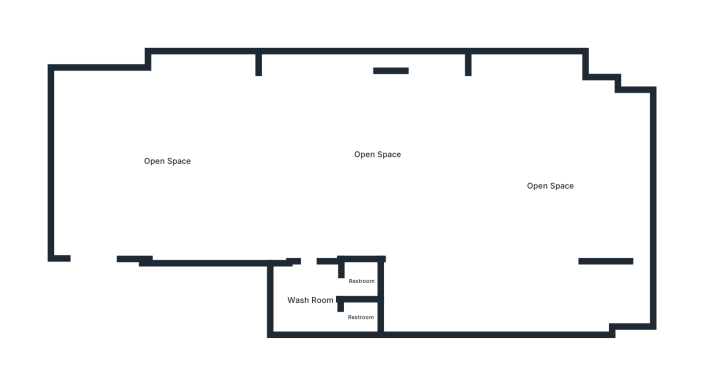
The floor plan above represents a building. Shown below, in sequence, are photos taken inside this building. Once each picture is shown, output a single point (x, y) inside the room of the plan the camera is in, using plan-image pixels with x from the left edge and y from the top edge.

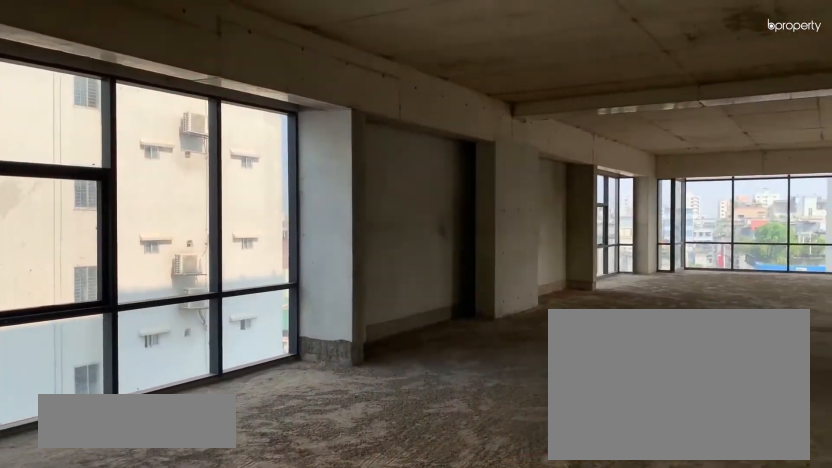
(169, 161)
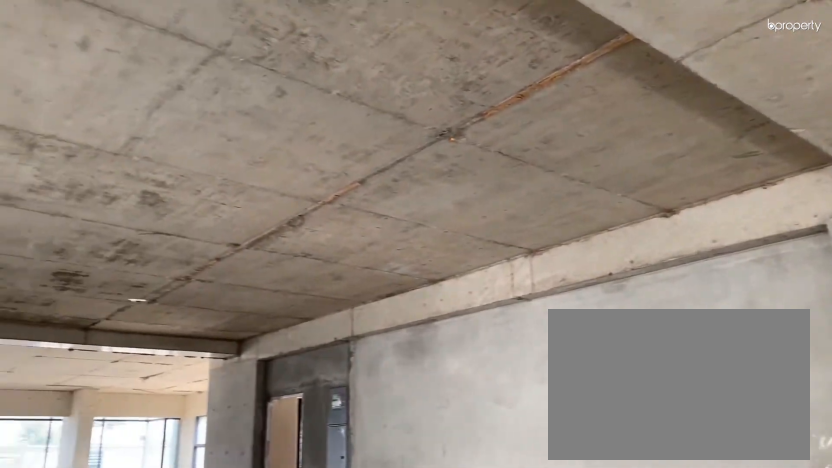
(169, 162)
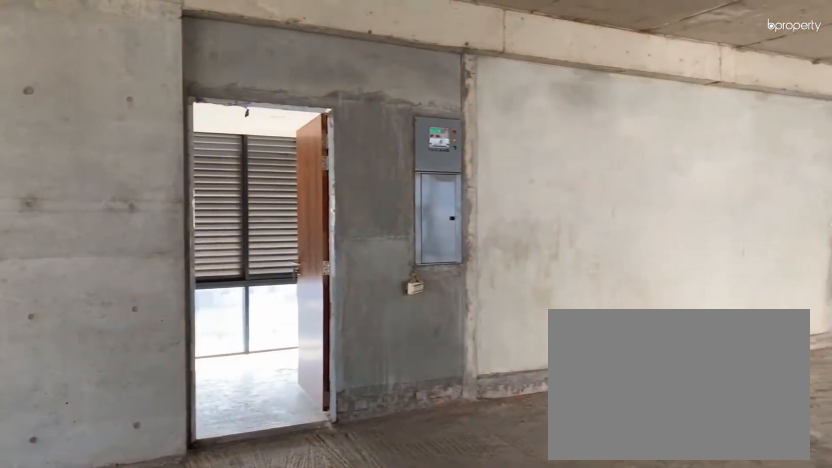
(379, 154)
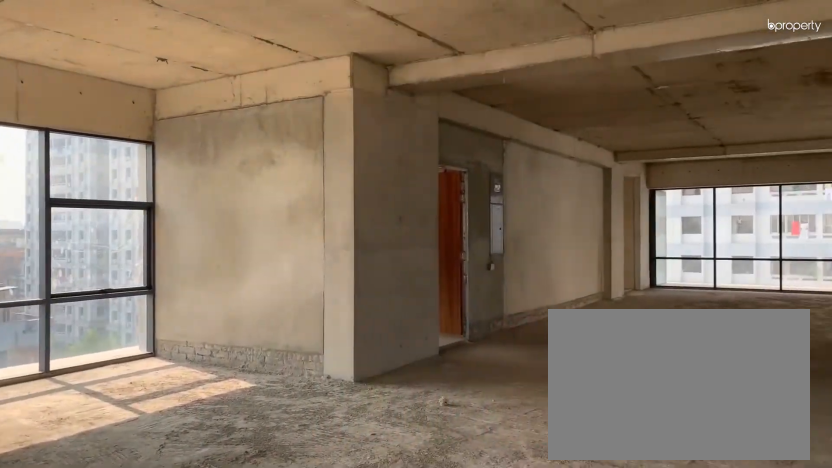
(552, 185)
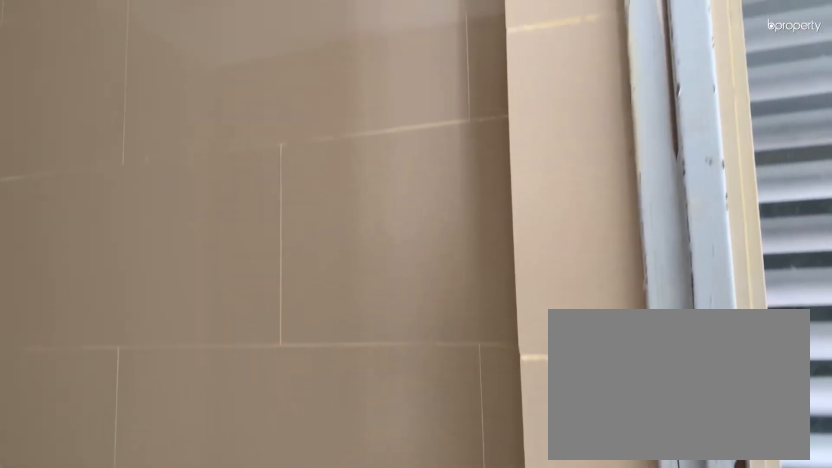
(360, 319)
